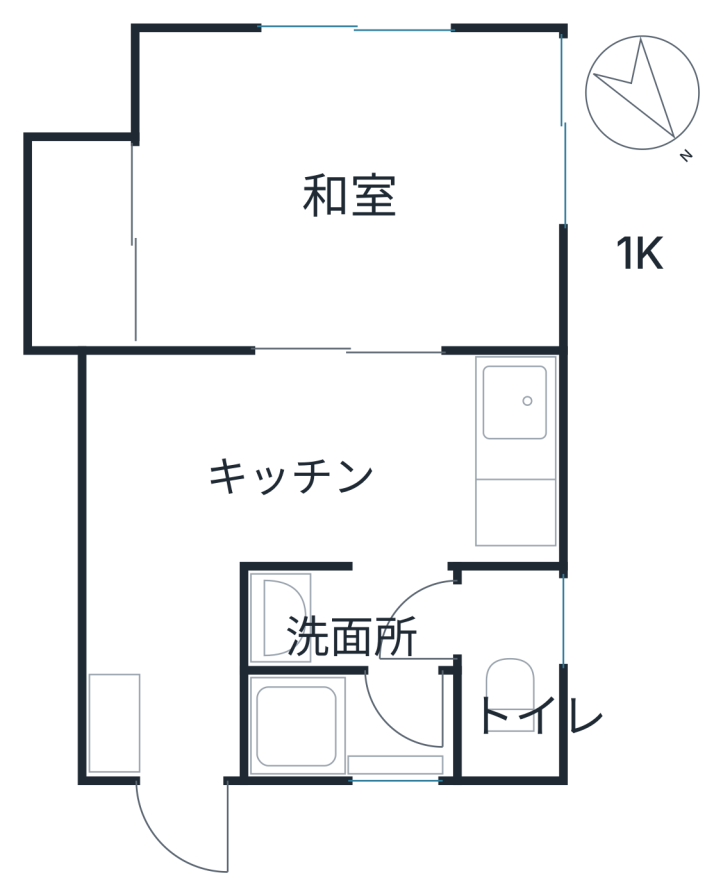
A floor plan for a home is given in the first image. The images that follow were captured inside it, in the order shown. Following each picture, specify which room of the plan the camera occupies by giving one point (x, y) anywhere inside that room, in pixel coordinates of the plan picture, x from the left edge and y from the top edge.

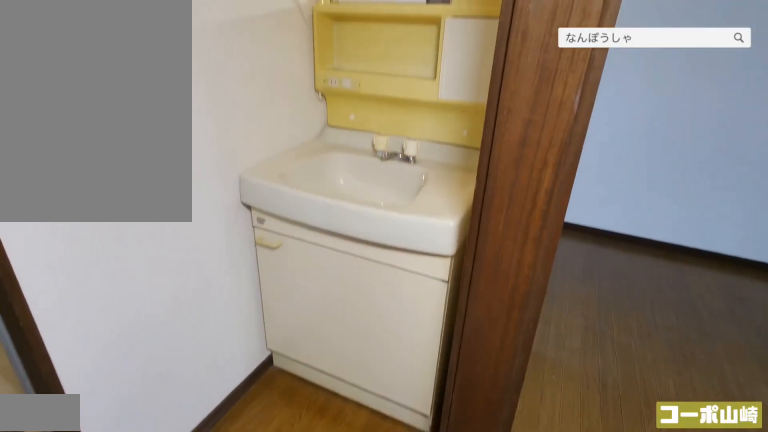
(351, 622)
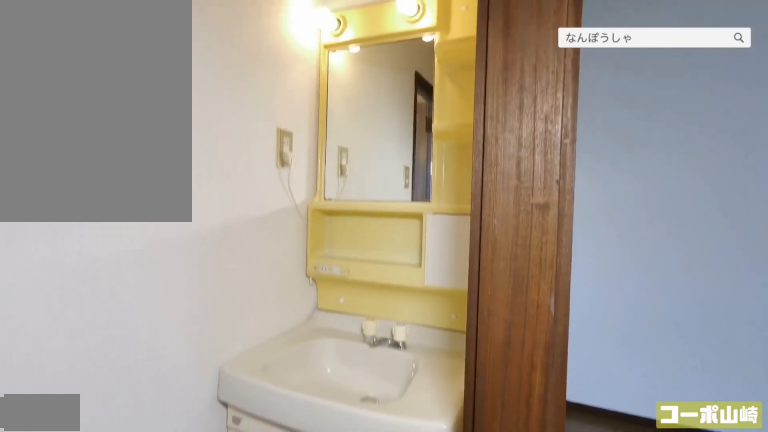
(353, 622)
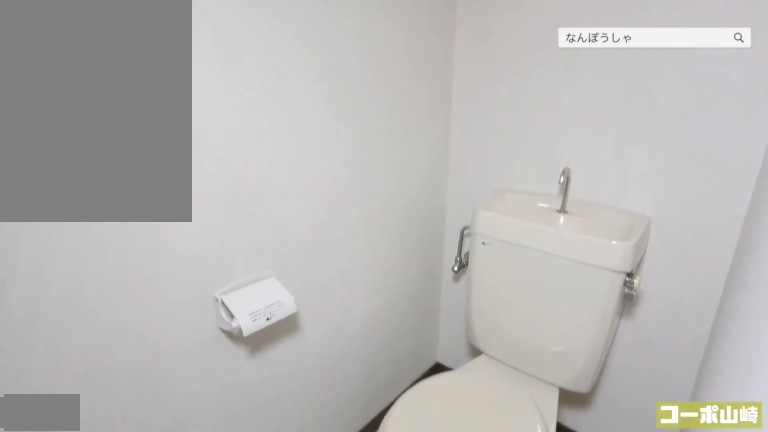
(496, 709)
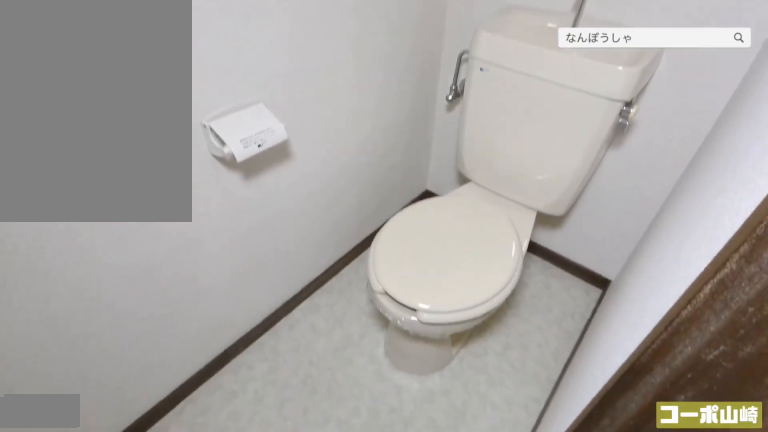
(491, 709)
